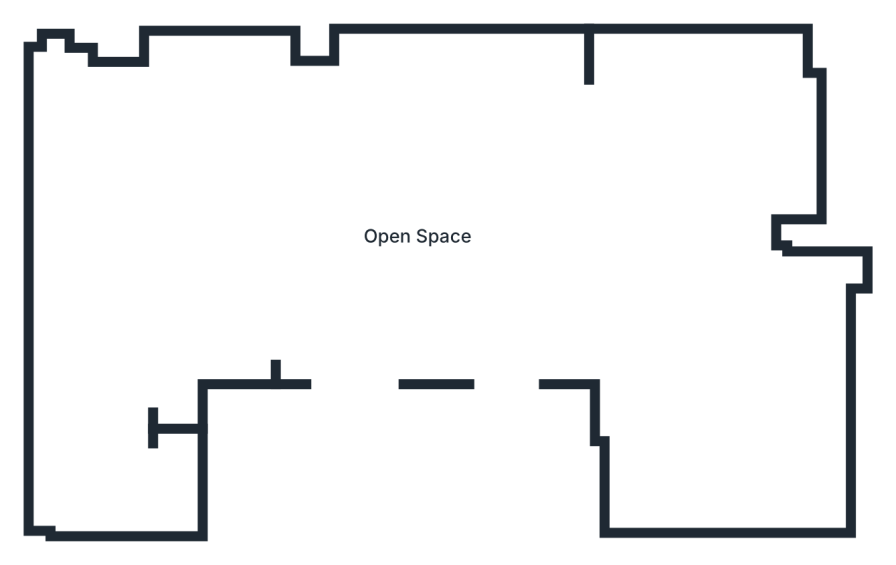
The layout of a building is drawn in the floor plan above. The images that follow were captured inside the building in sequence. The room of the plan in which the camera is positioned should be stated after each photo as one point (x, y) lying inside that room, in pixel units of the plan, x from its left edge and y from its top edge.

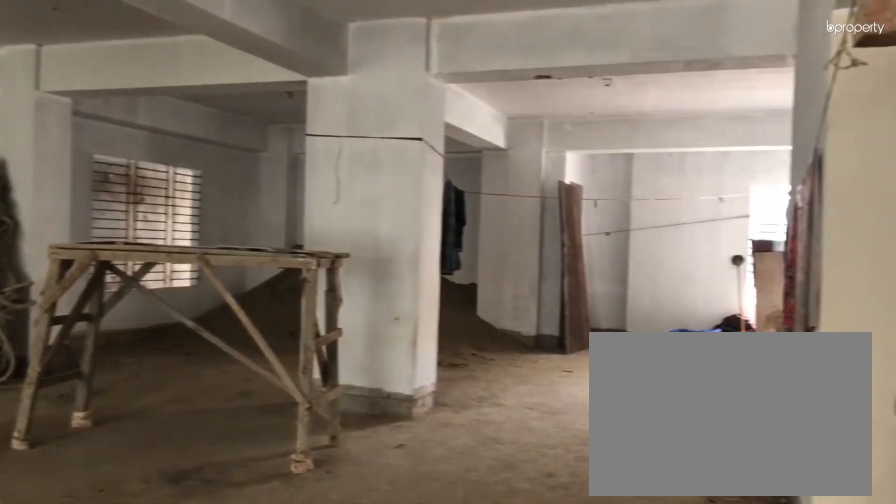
(417, 238)
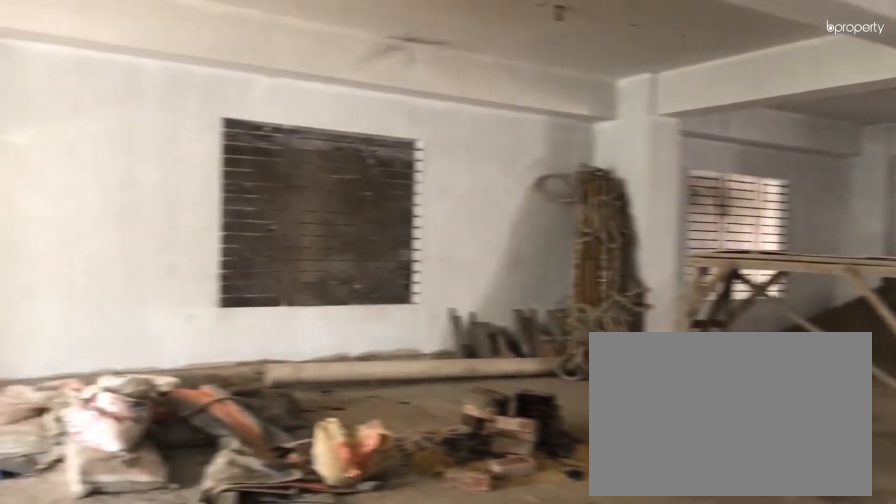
(417, 238)
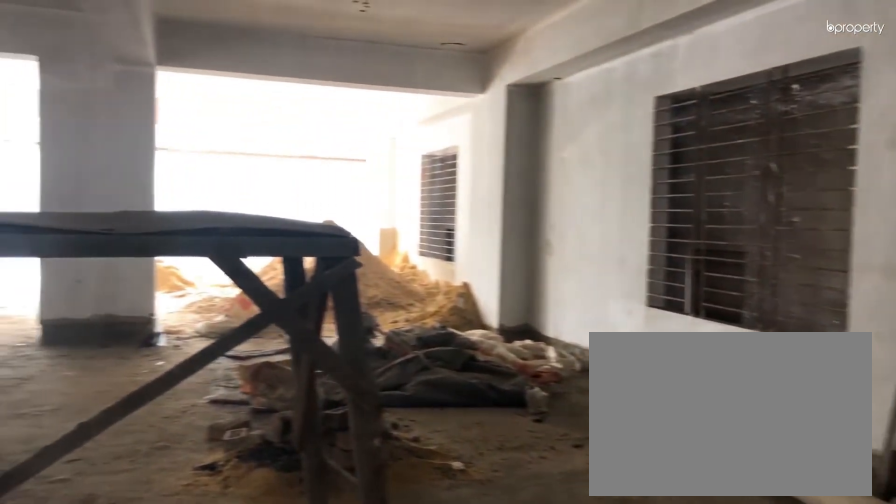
(650, 205)
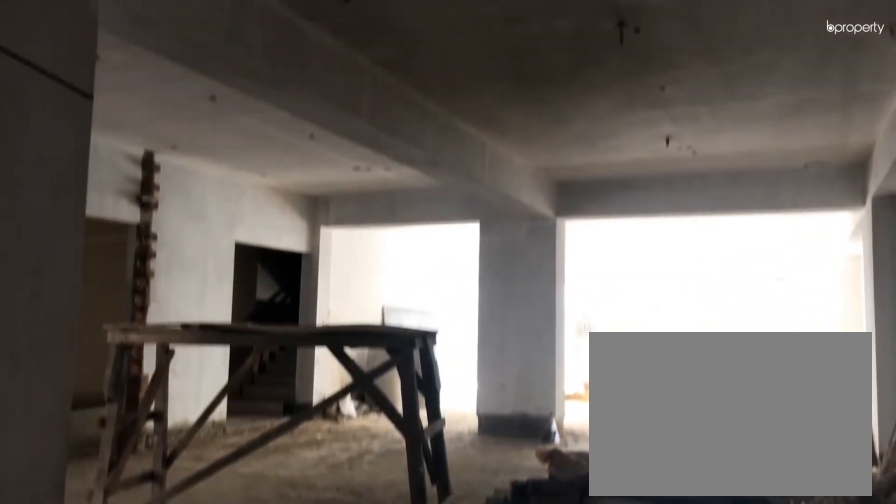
(651, 205)
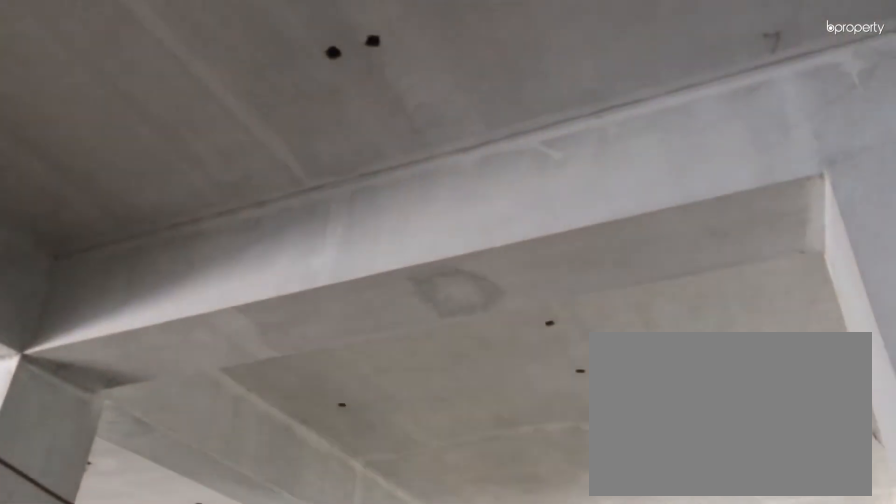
(651, 205)
